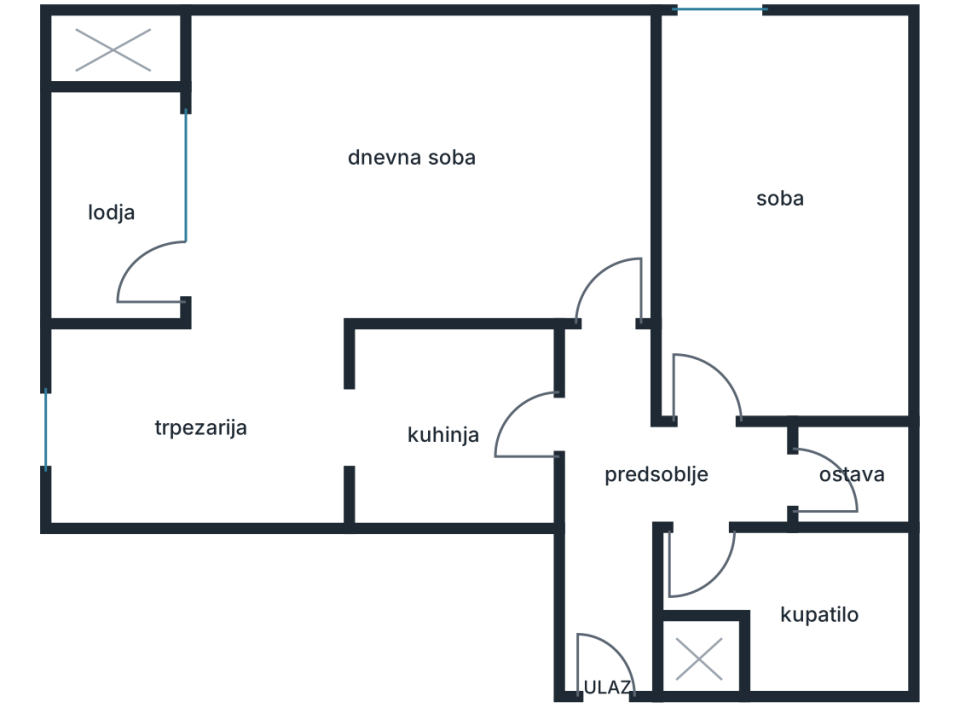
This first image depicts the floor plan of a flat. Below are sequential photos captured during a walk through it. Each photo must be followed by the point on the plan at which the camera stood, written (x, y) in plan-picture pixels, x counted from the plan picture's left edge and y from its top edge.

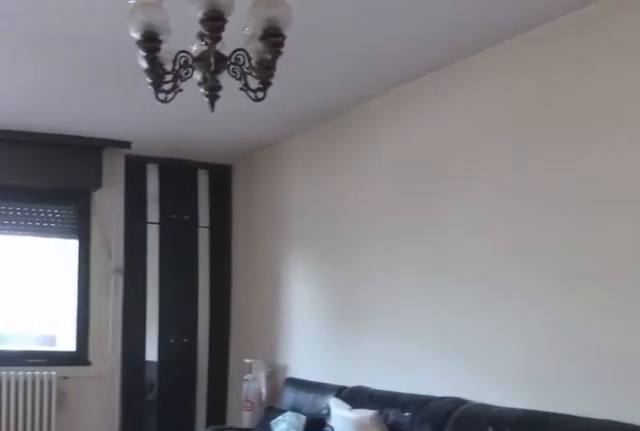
(628, 270)
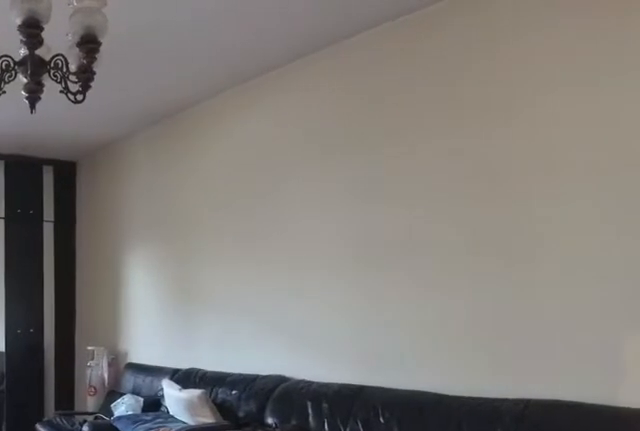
(628, 269)
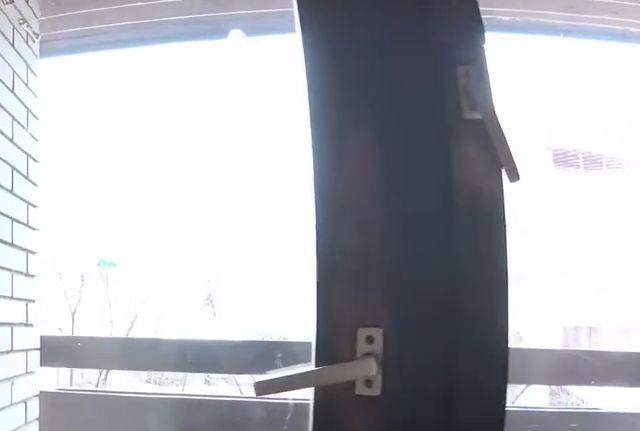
(244, 228)
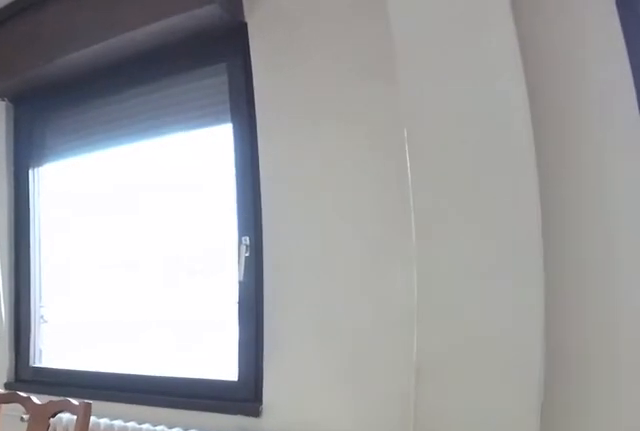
(233, 277)
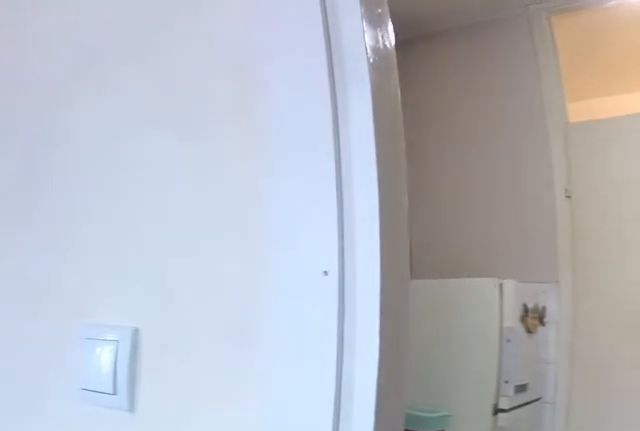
(299, 461)
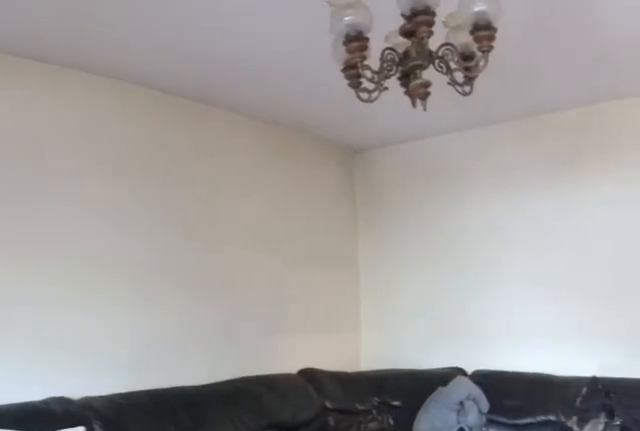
(222, 236)
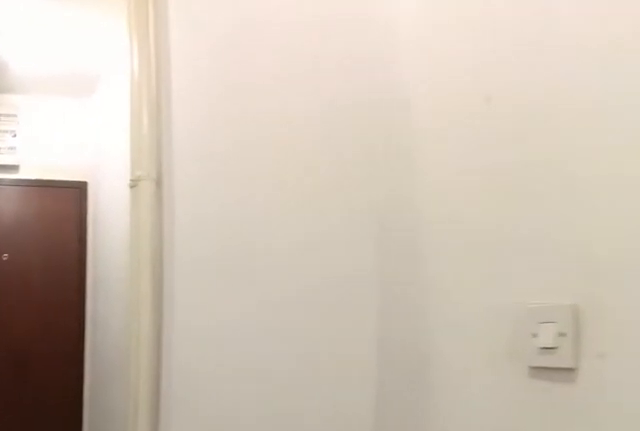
(592, 431)
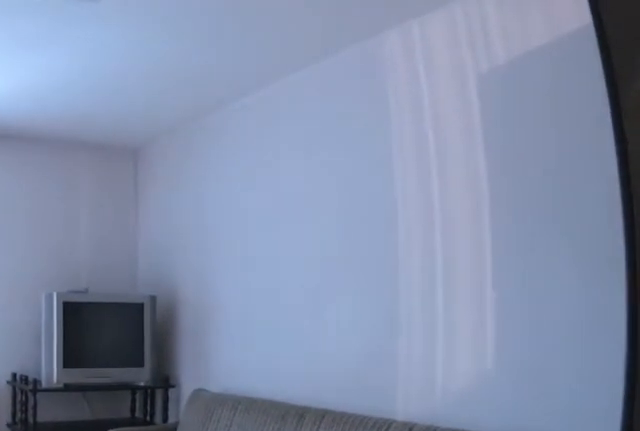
(724, 448)
